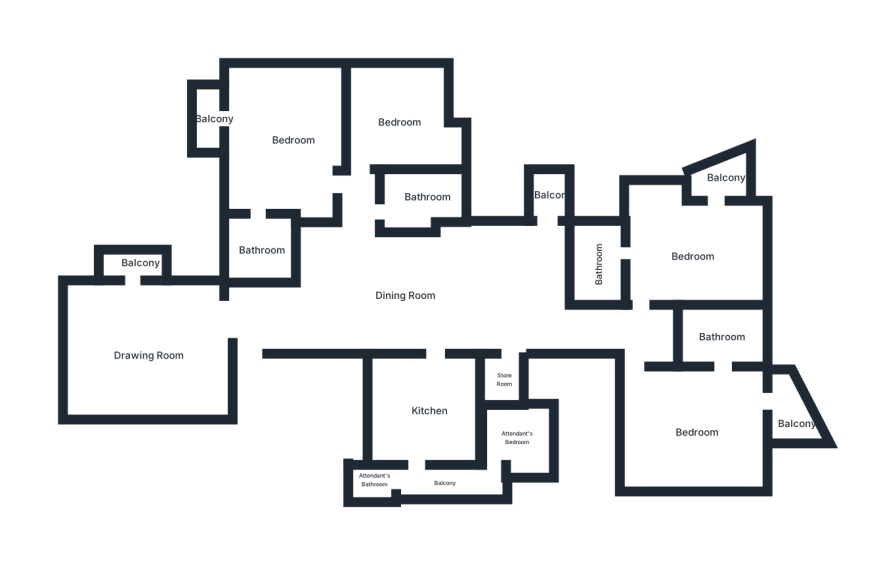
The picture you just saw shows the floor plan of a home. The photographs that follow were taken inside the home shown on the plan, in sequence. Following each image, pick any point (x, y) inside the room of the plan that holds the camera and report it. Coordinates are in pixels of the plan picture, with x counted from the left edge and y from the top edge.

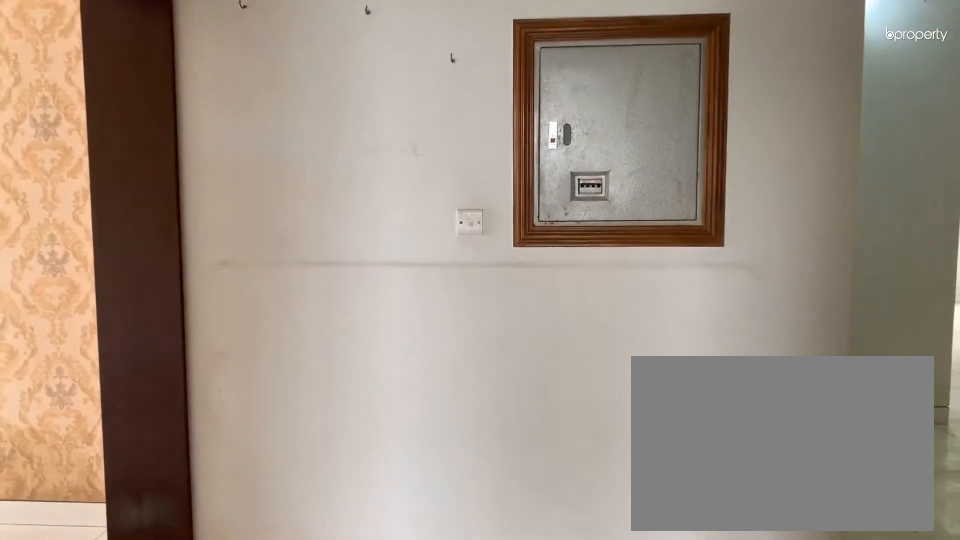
(252, 333)
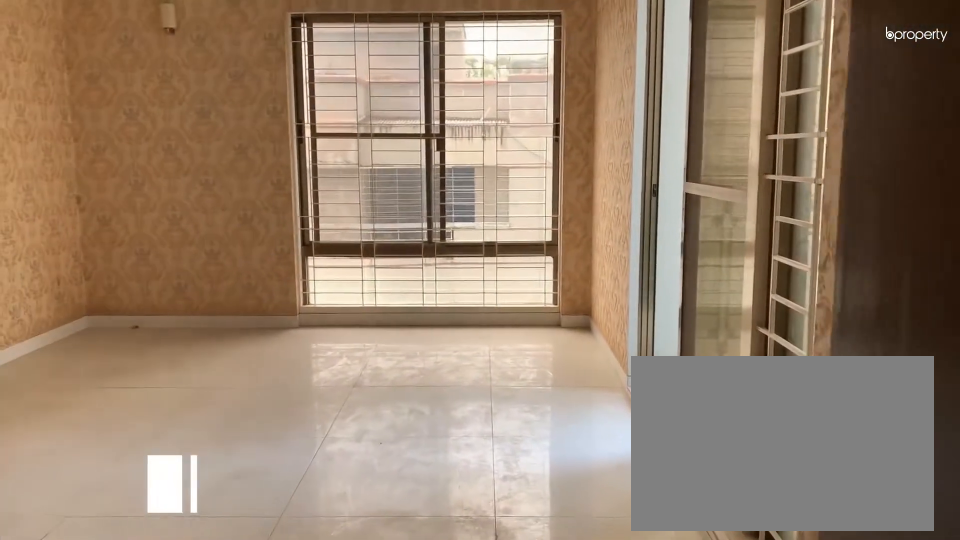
(145, 361)
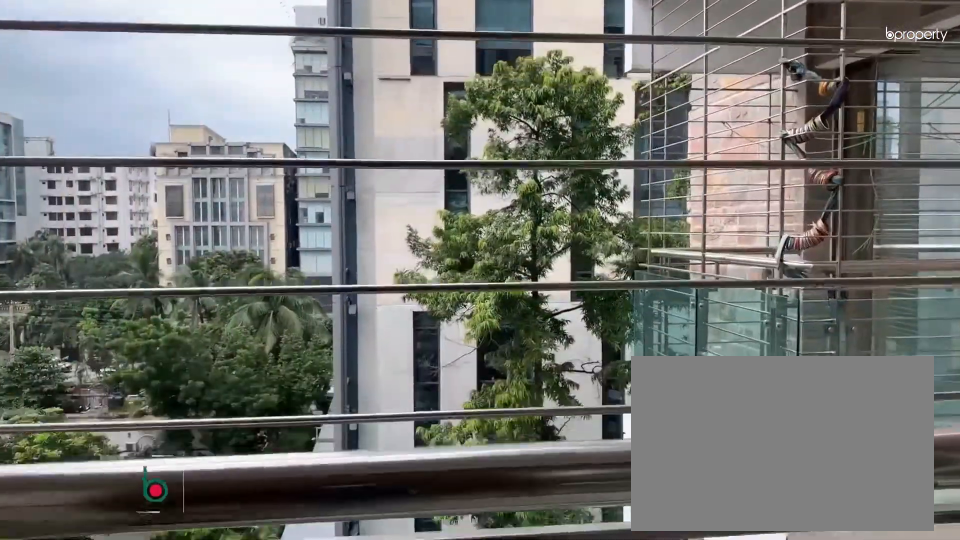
(137, 265)
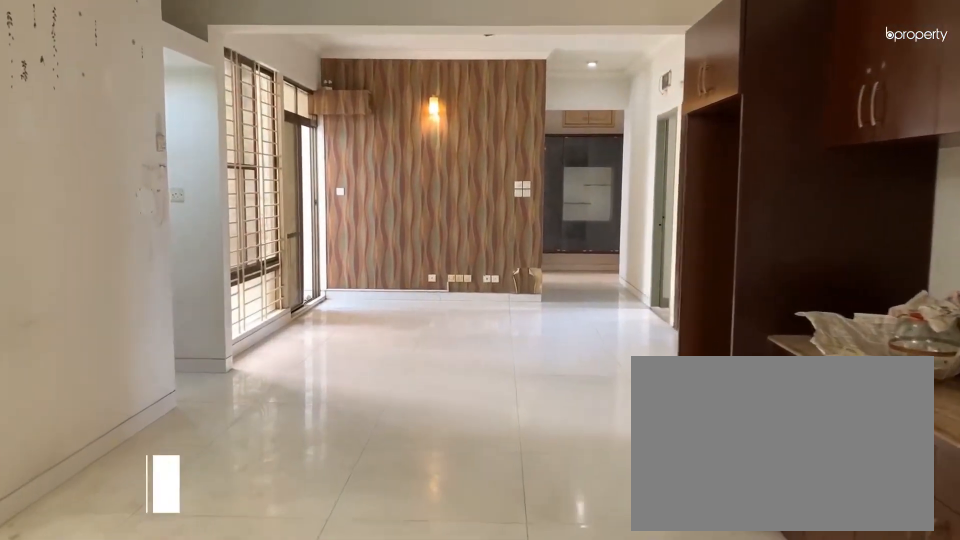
(405, 296)
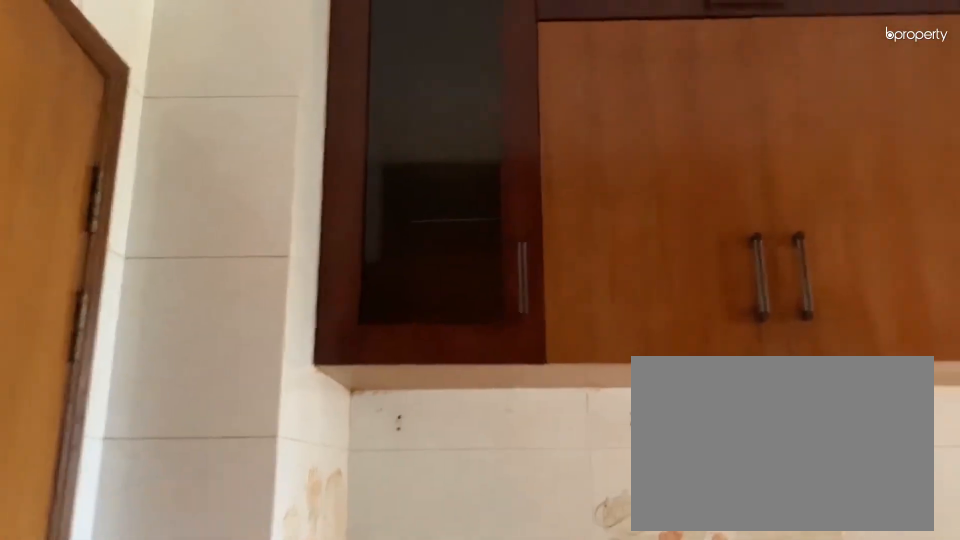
(432, 410)
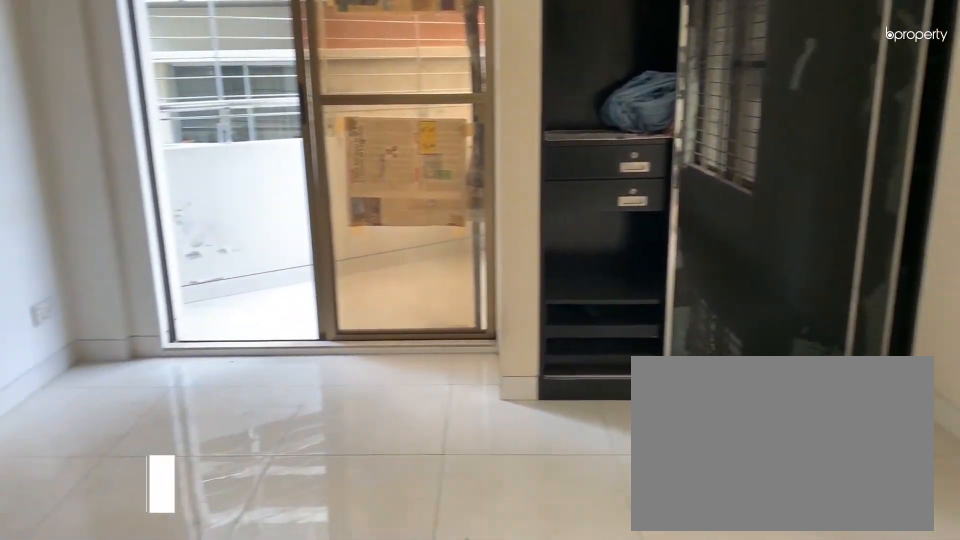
(694, 432)
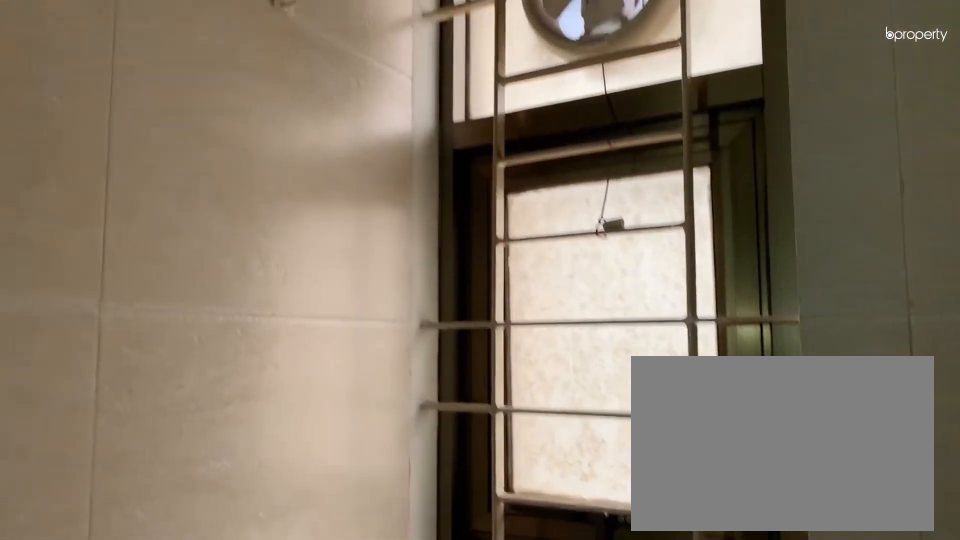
(723, 339)
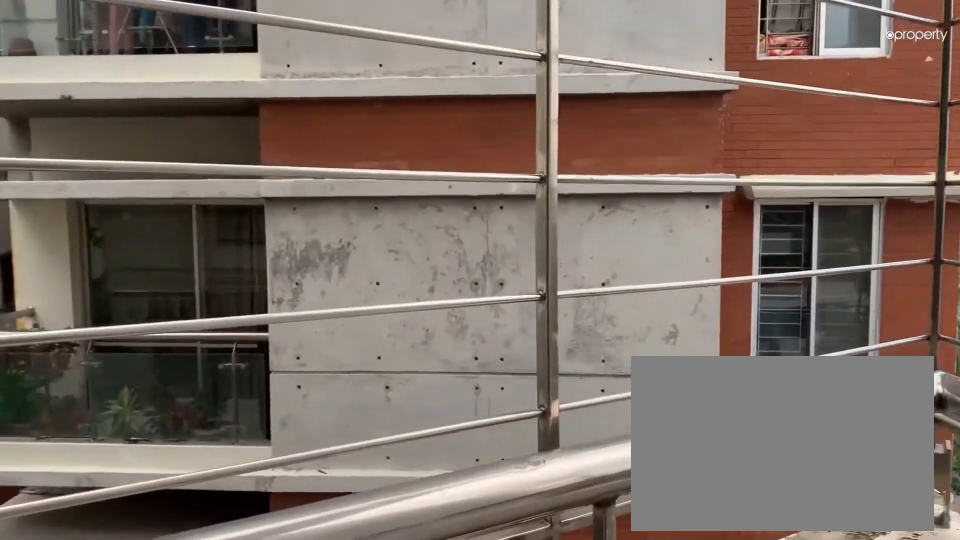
(795, 422)
